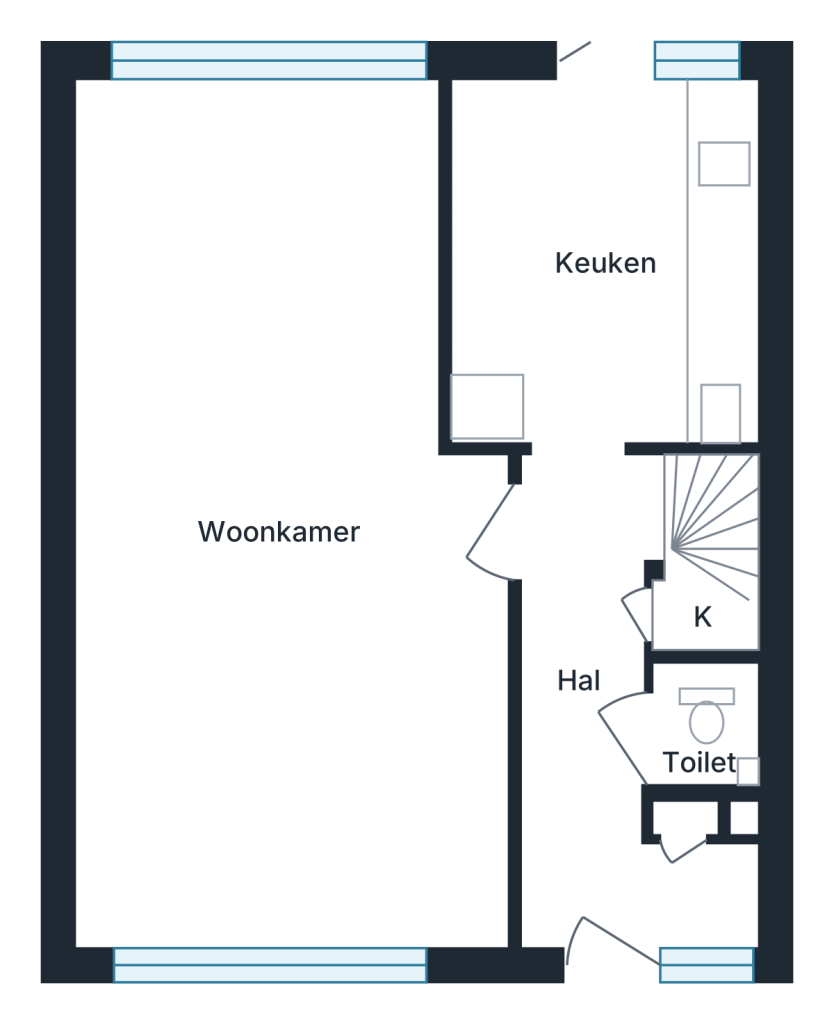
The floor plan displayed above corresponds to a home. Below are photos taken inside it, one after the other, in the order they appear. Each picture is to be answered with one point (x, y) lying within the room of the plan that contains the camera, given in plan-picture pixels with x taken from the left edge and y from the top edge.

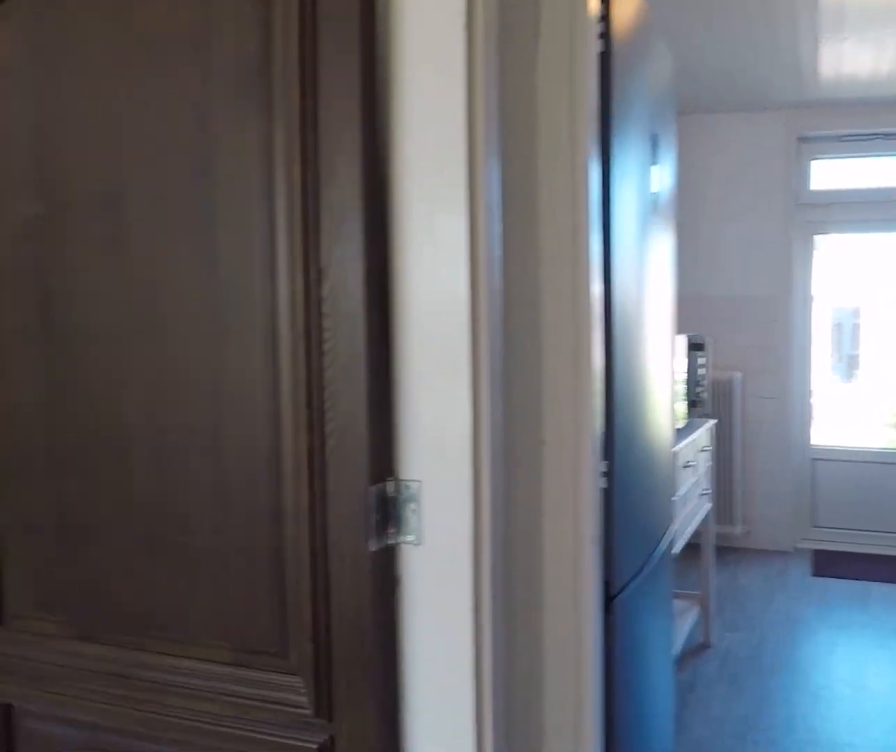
(601, 726)
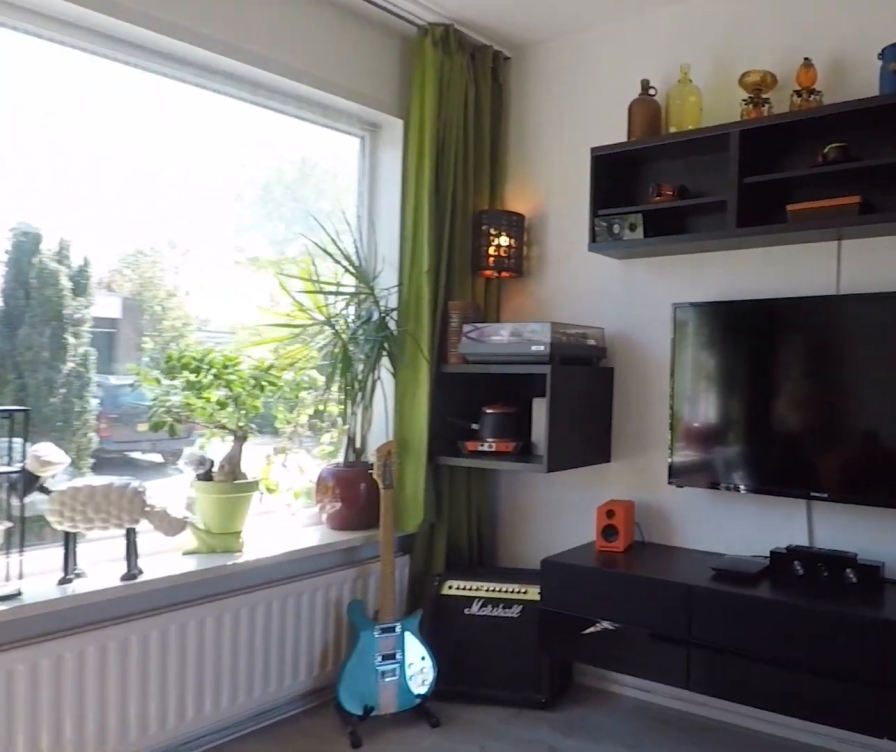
(294, 766)
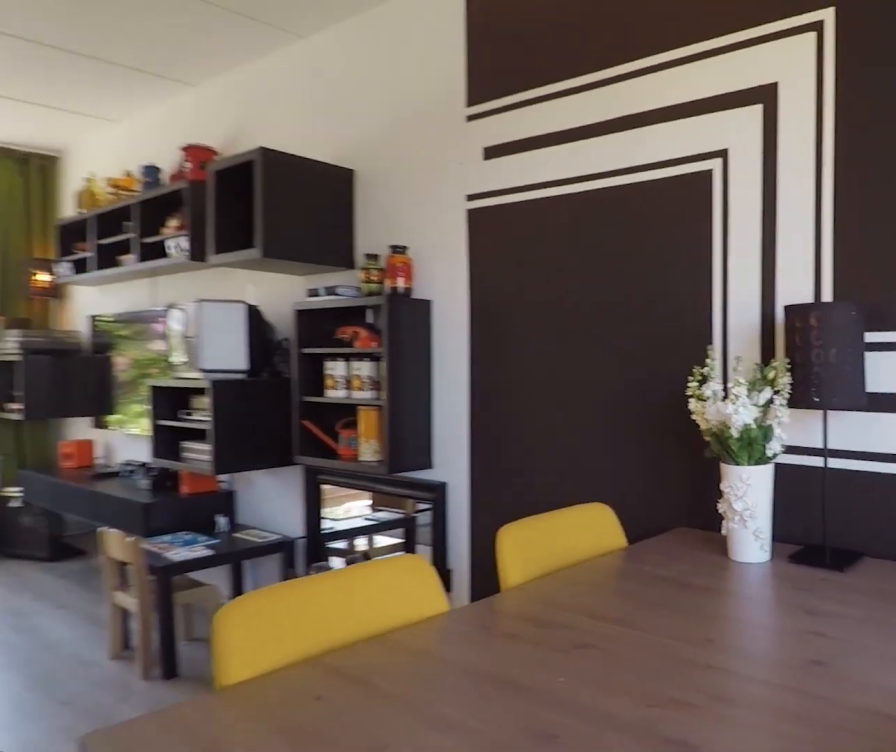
(294, 766)
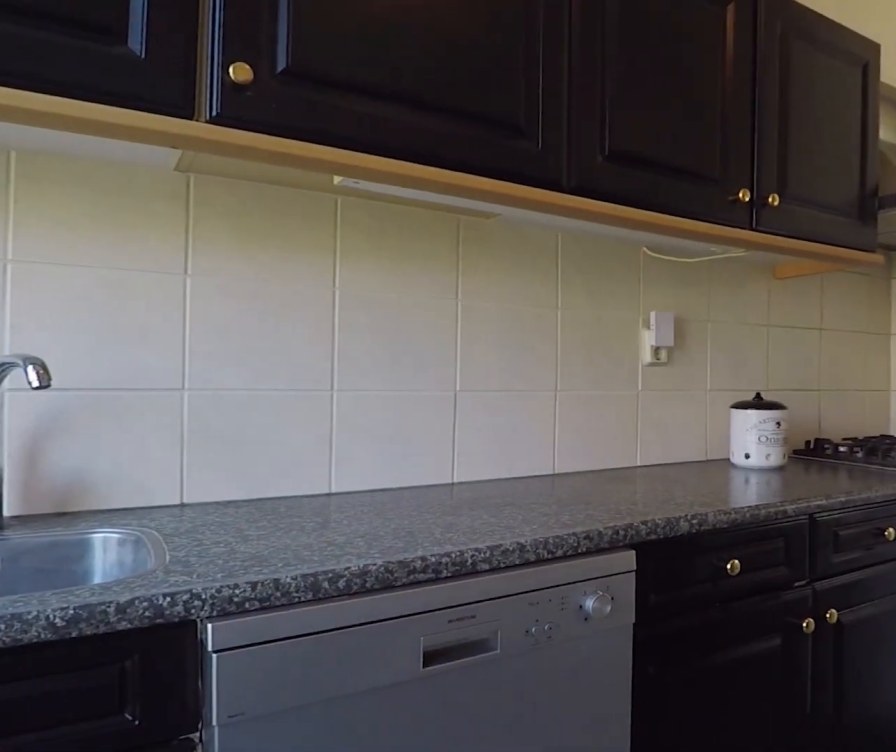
(604, 257)
